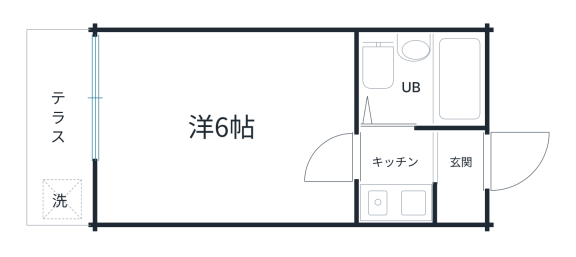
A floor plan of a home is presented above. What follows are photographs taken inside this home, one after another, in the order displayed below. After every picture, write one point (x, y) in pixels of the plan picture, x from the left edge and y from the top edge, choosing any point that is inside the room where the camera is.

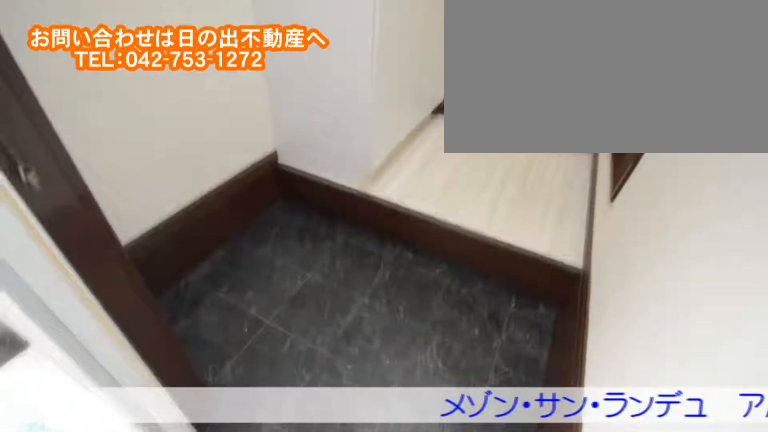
(441, 160)
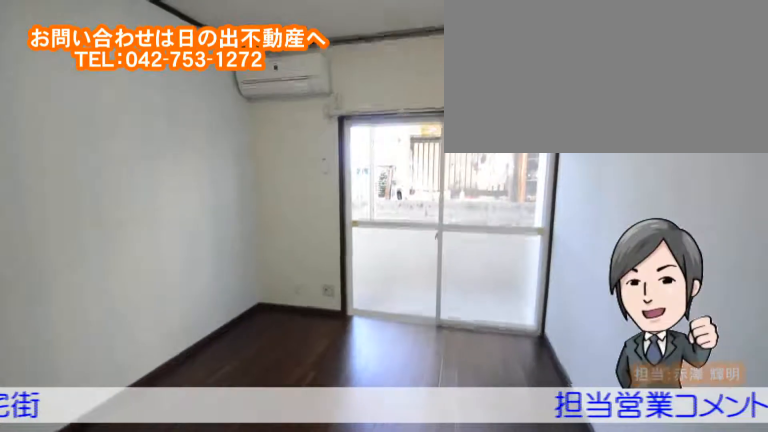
(156, 121)
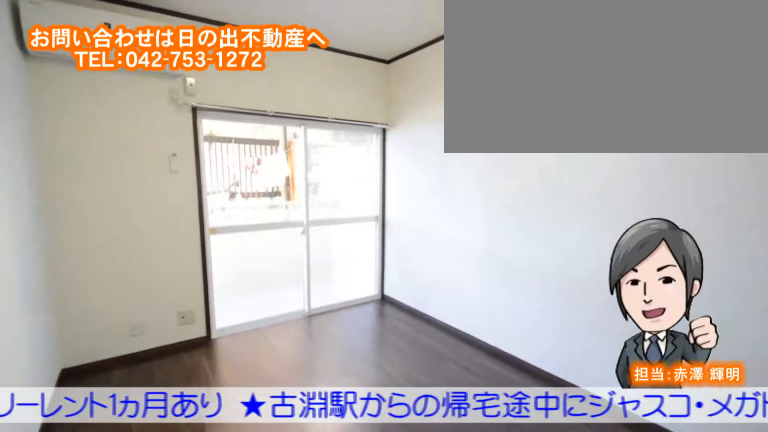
(157, 122)
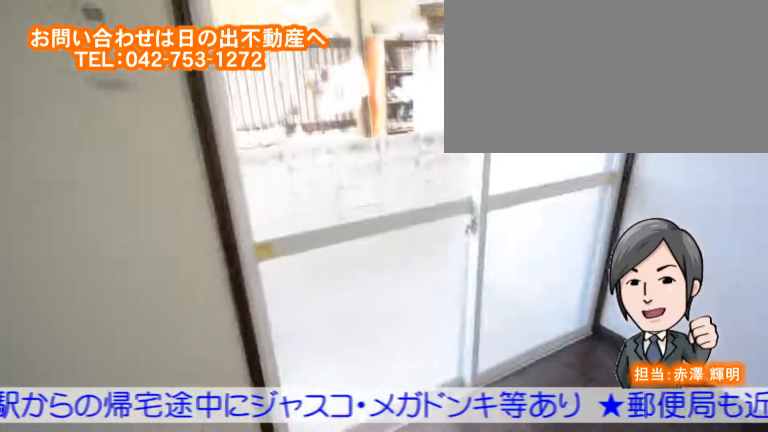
(157, 122)
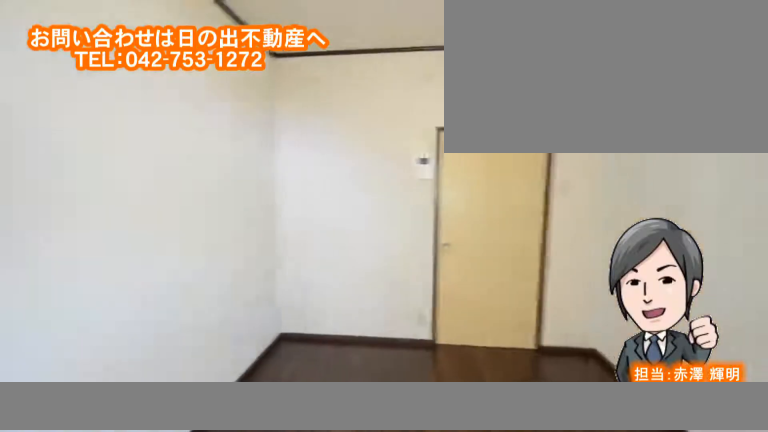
(156, 122)
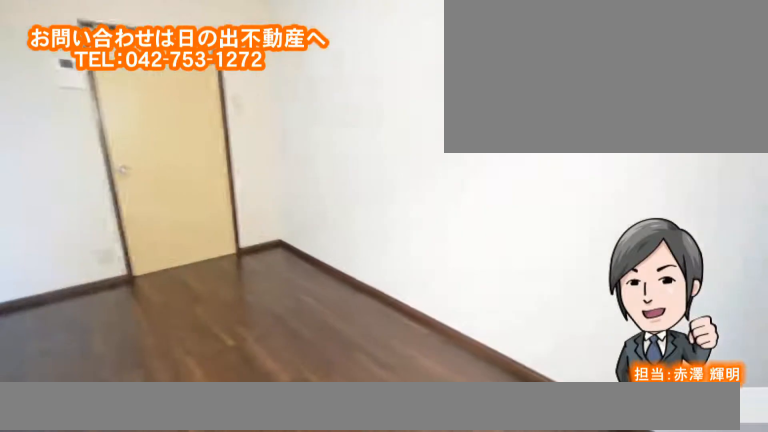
(156, 121)
